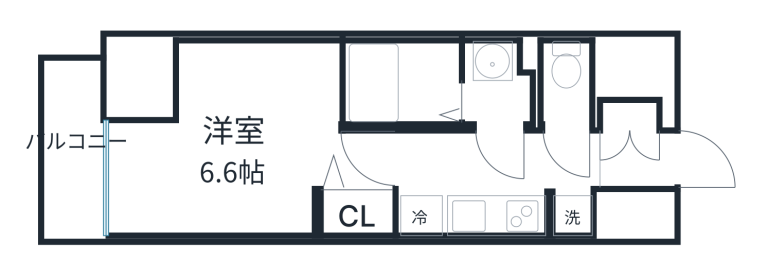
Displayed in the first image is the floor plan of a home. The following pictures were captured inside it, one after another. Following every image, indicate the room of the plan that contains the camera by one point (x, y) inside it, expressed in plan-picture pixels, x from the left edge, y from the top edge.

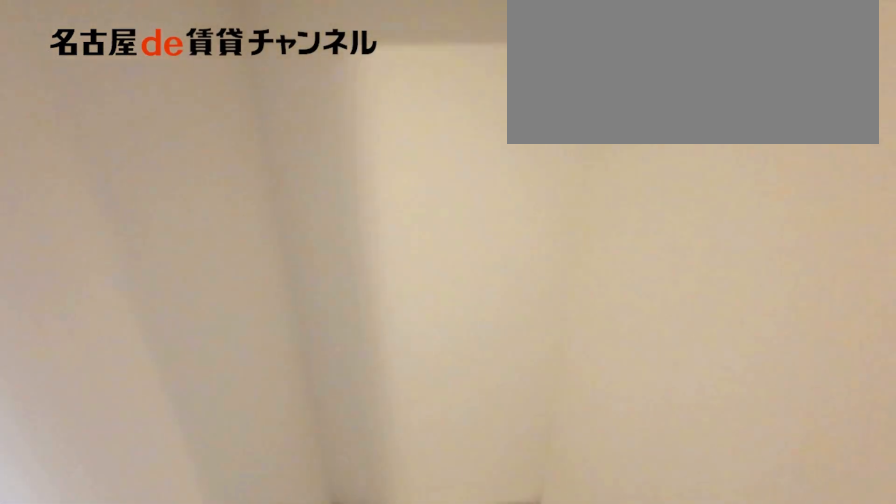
(570, 214)
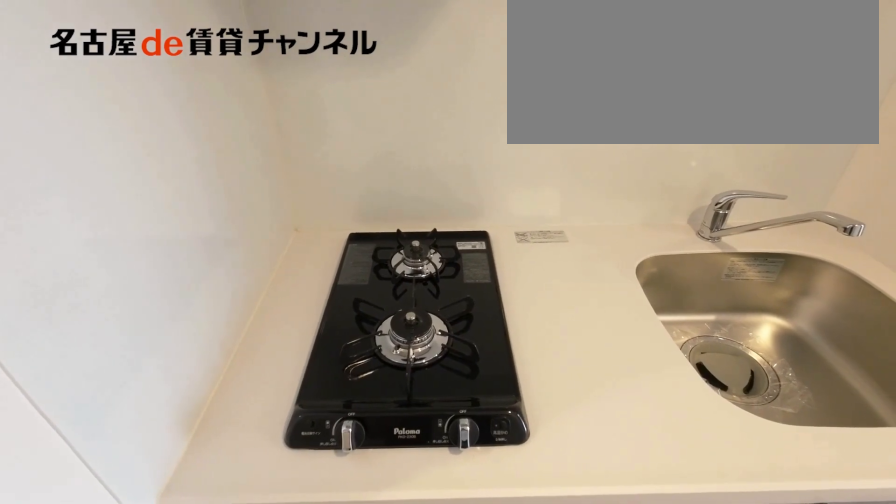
(472, 212)
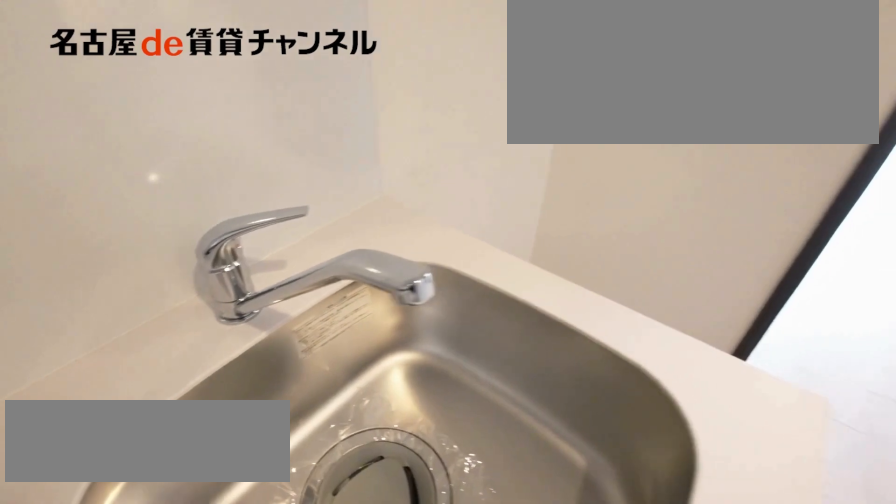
(472, 212)
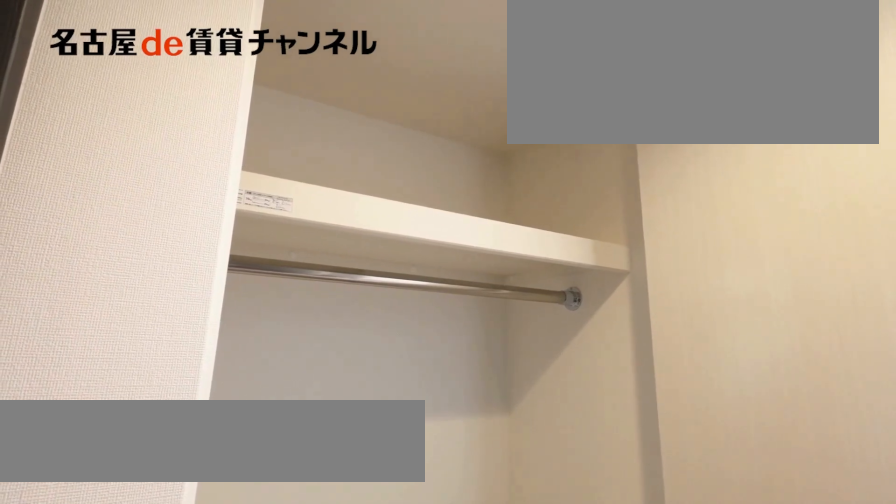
(354, 213)
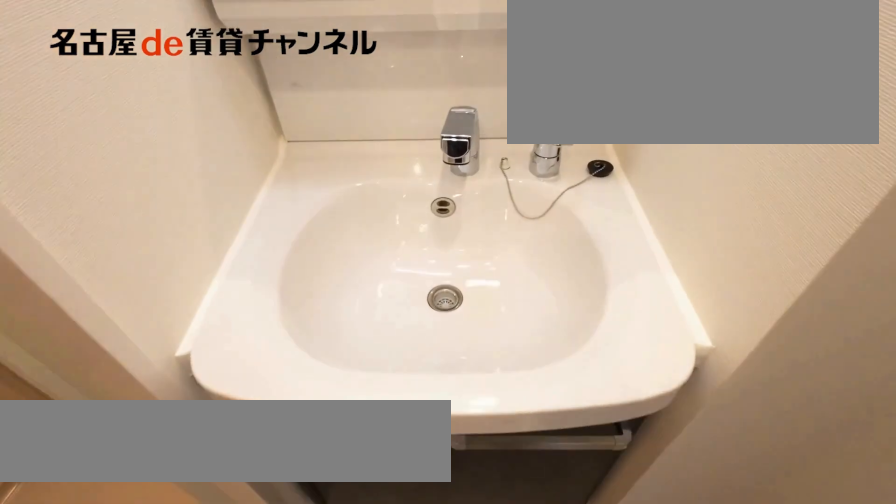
(499, 84)
